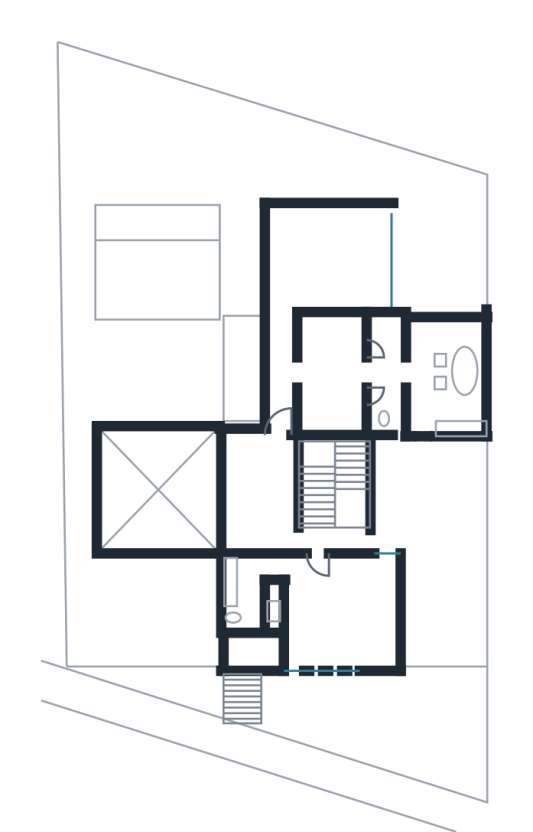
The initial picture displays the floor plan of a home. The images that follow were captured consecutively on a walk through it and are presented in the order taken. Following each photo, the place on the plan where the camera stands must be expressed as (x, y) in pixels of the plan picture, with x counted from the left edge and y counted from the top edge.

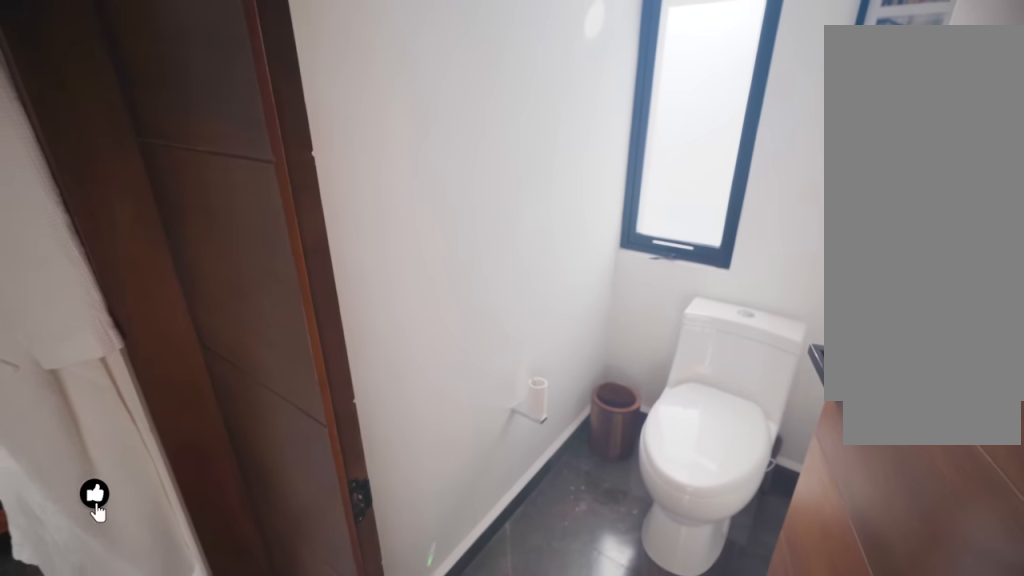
(380, 382)
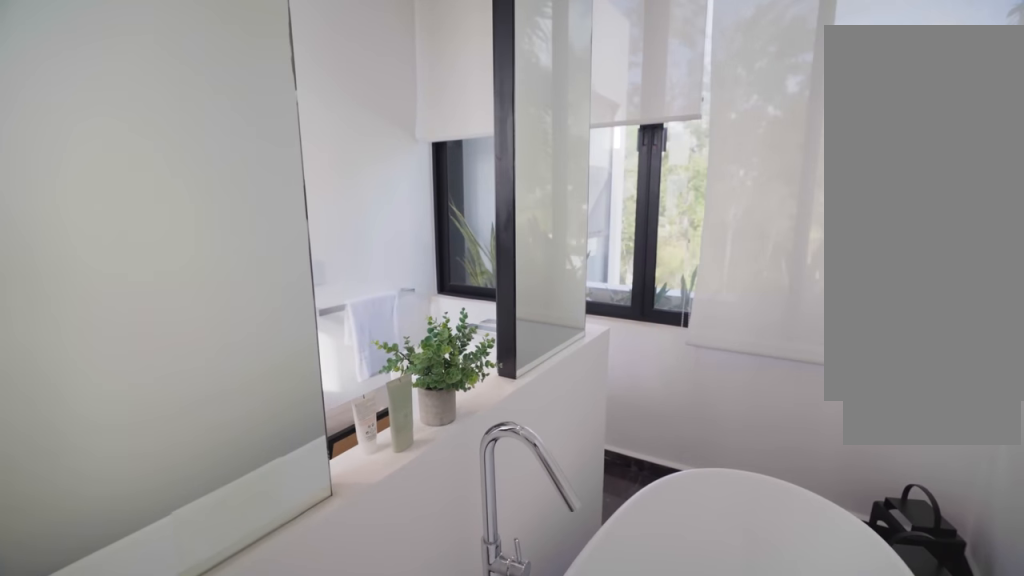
(468, 395)
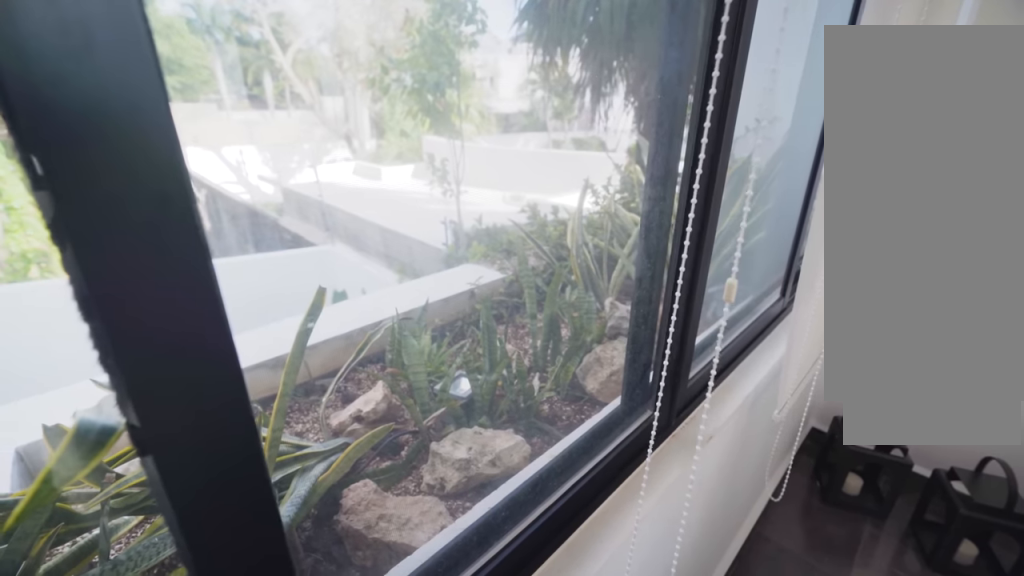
(422, 339)
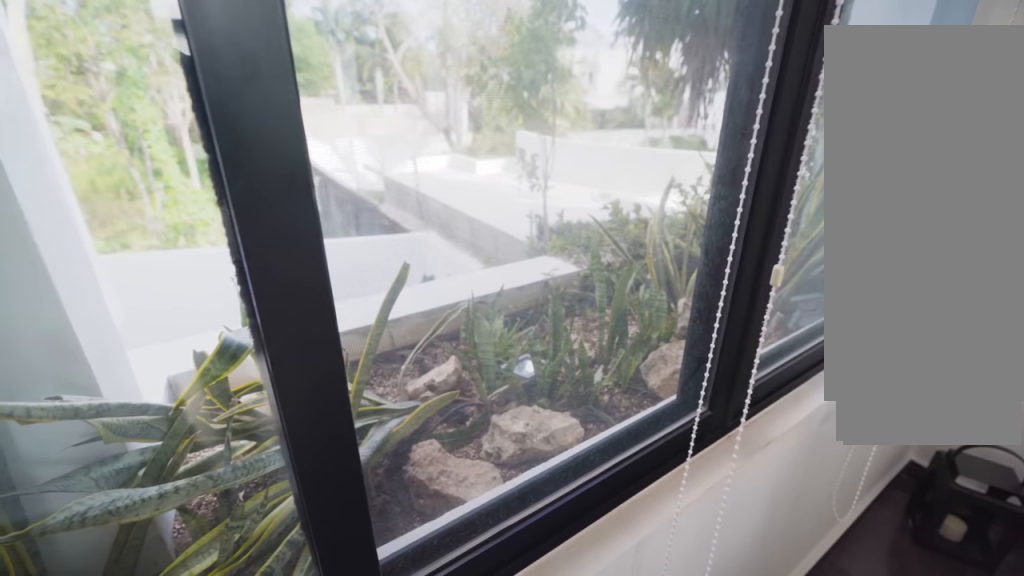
(422, 339)
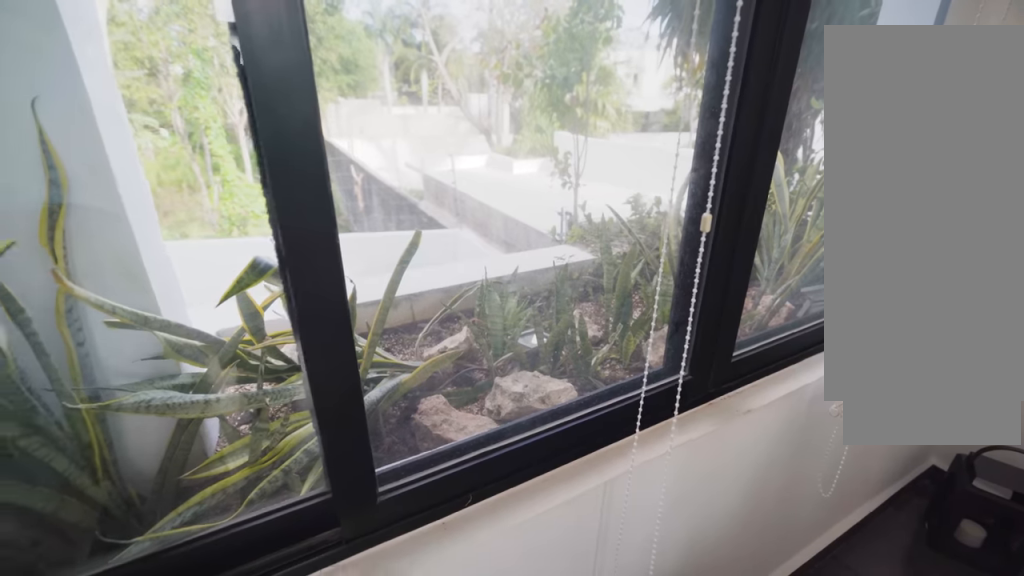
(422, 339)
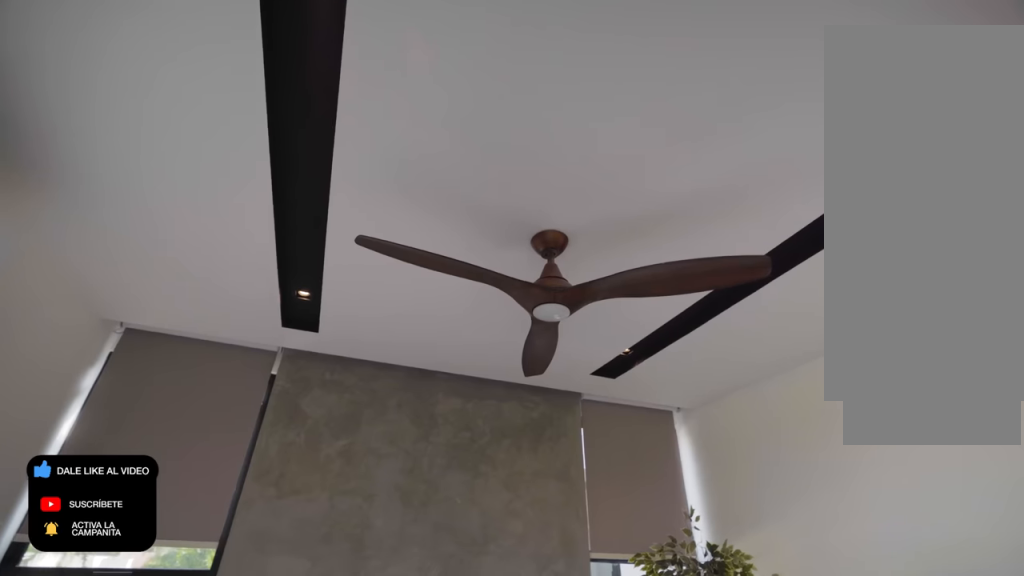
(296, 285)
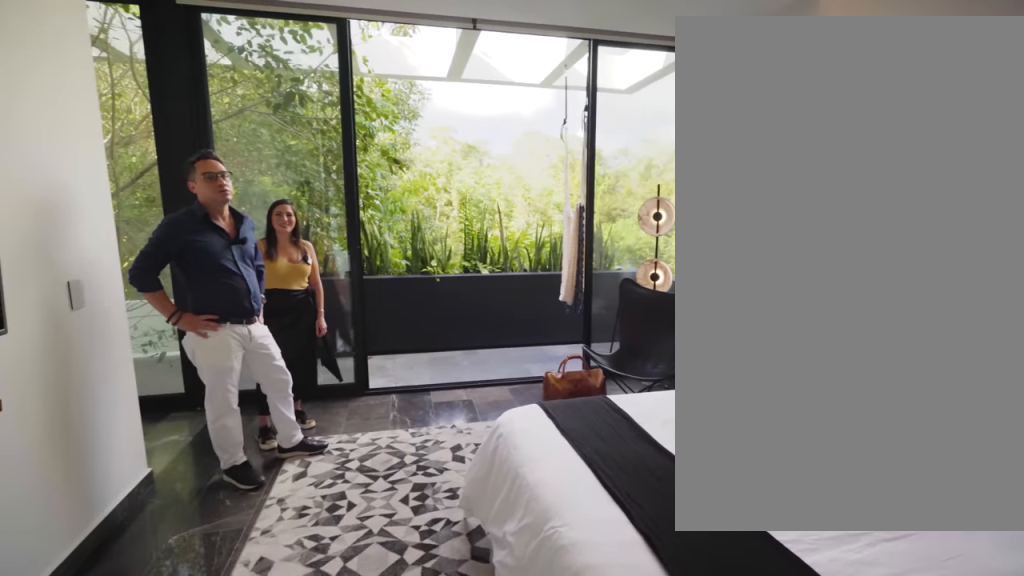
(367, 279)
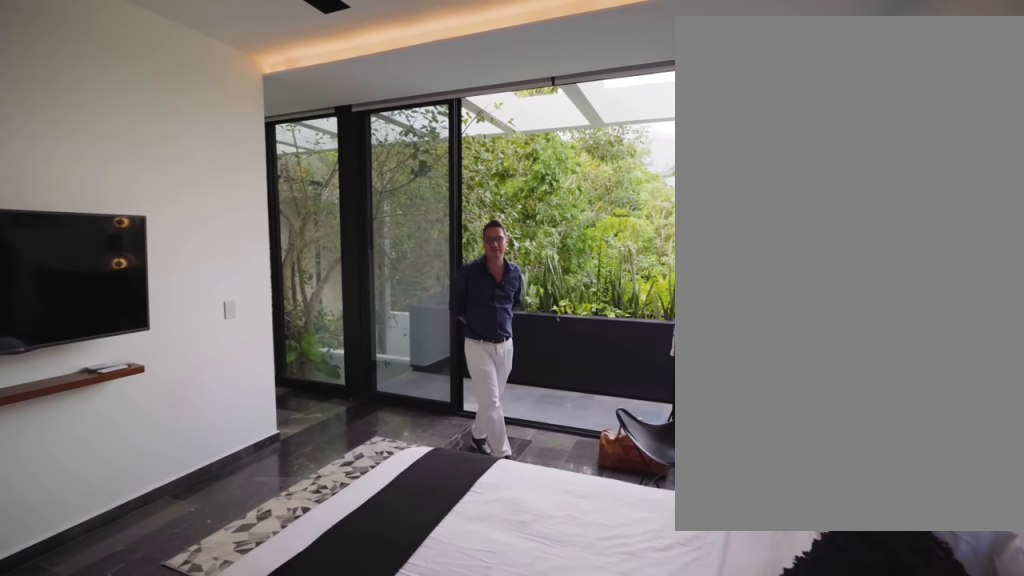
(379, 240)
